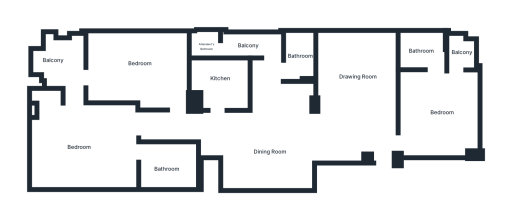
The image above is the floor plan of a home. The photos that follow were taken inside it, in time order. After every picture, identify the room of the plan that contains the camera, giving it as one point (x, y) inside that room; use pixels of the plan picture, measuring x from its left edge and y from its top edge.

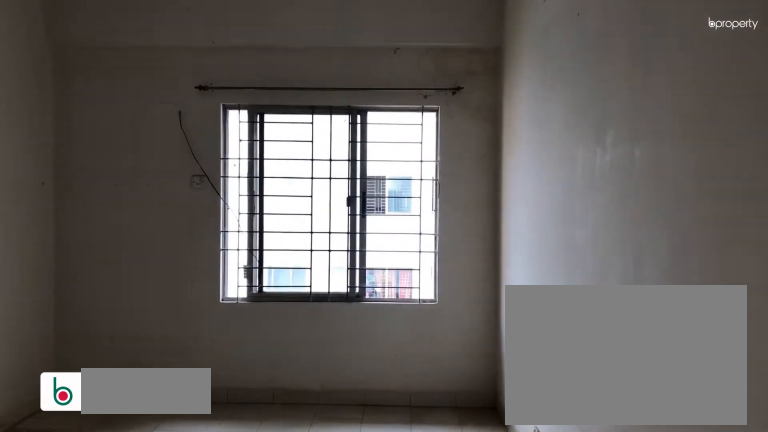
(355, 72)
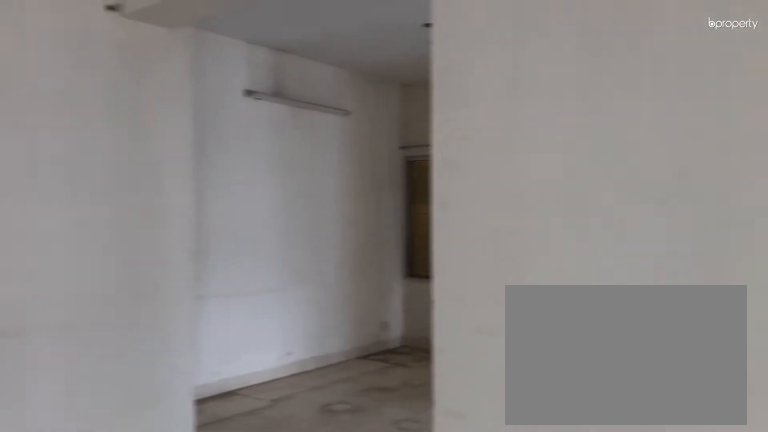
(355, 72)
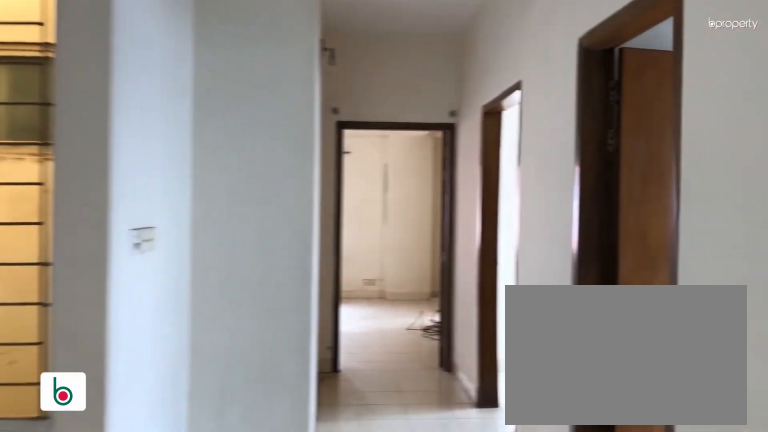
(266, 152)
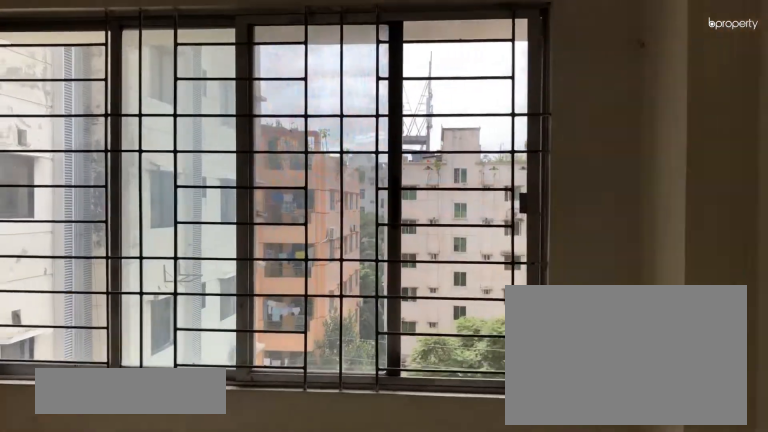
(439, 111)
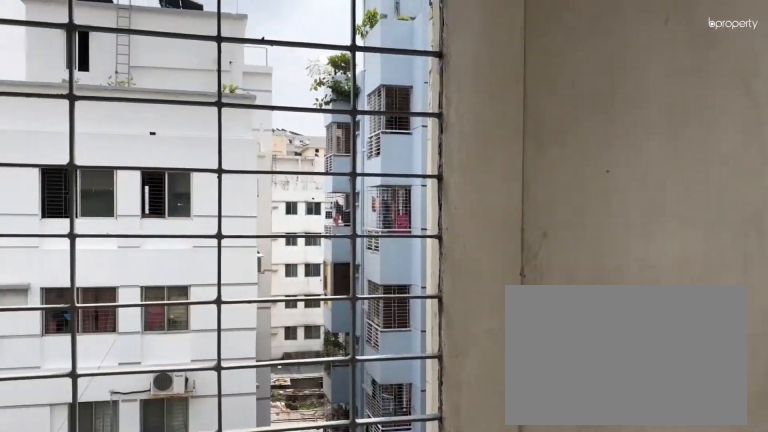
(460, 51)
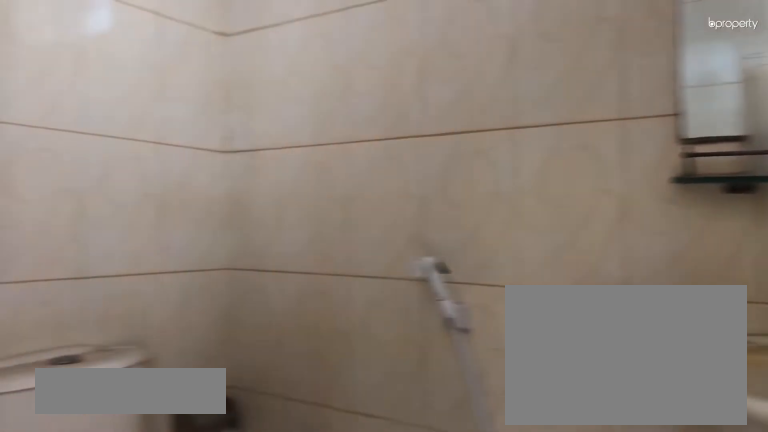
(418, 51)
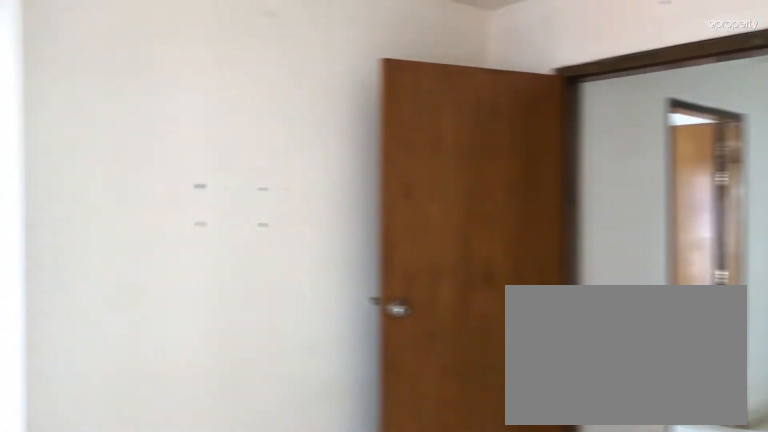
(84, 145)
